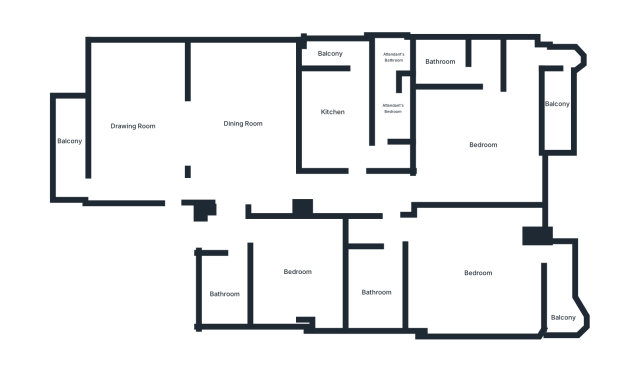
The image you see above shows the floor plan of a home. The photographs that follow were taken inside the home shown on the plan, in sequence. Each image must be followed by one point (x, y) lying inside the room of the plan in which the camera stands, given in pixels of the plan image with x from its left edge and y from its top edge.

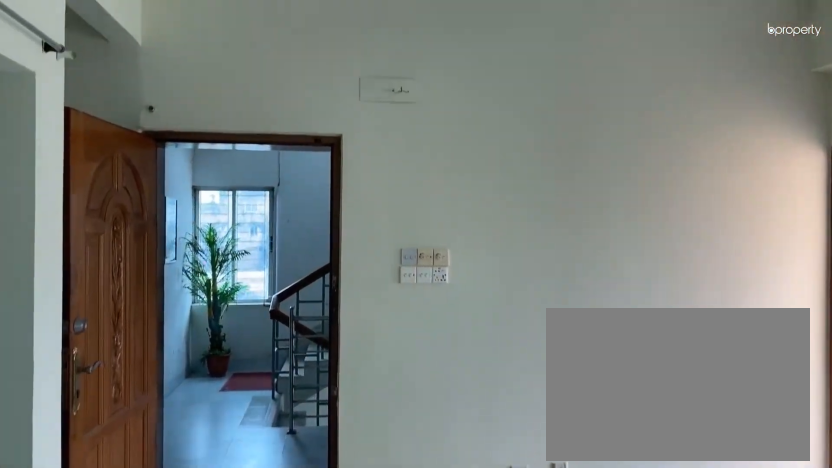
(141, 120)
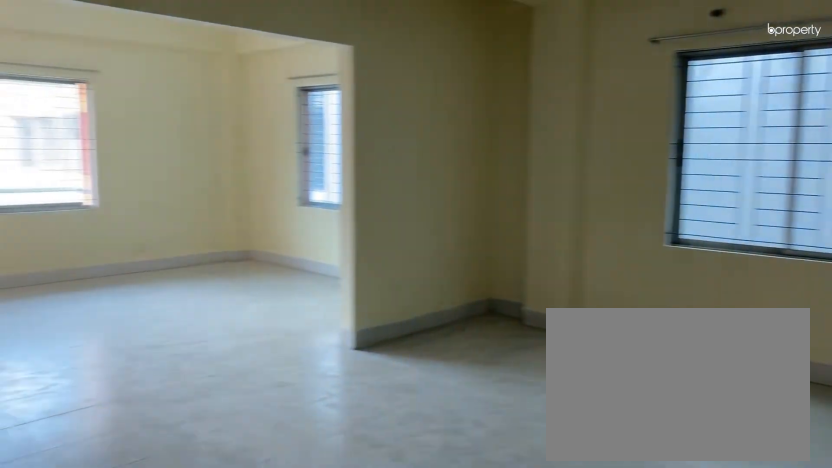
(245, 123)
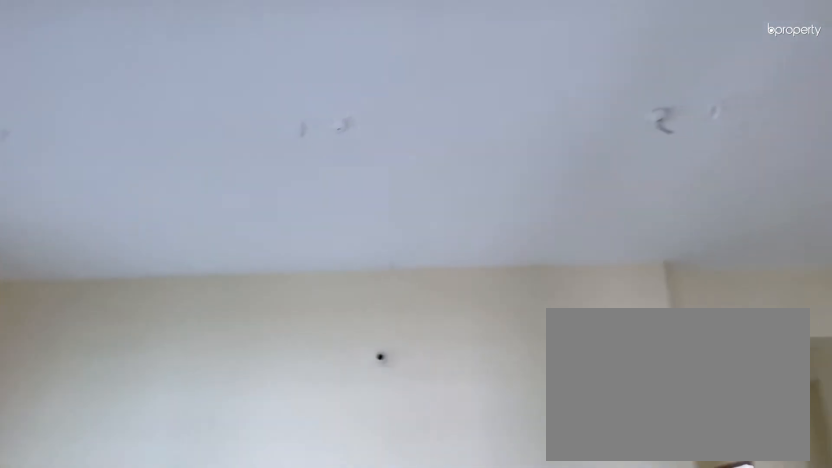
(245, 123)
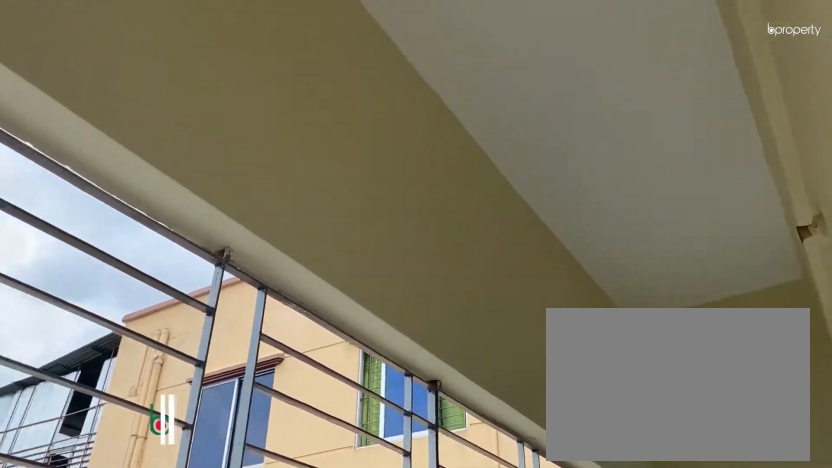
(71, 142)
